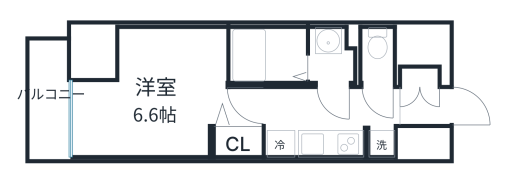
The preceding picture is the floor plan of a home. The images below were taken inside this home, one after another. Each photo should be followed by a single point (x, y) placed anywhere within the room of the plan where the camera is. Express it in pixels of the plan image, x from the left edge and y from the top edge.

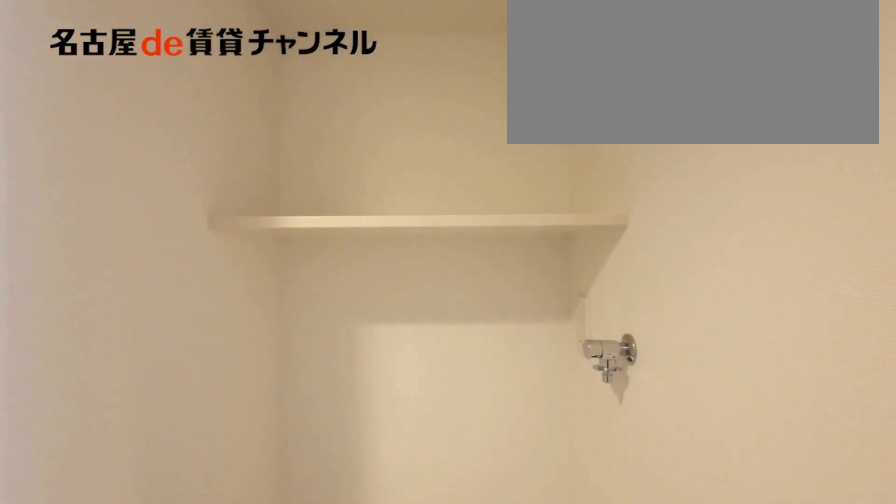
(380, 142)
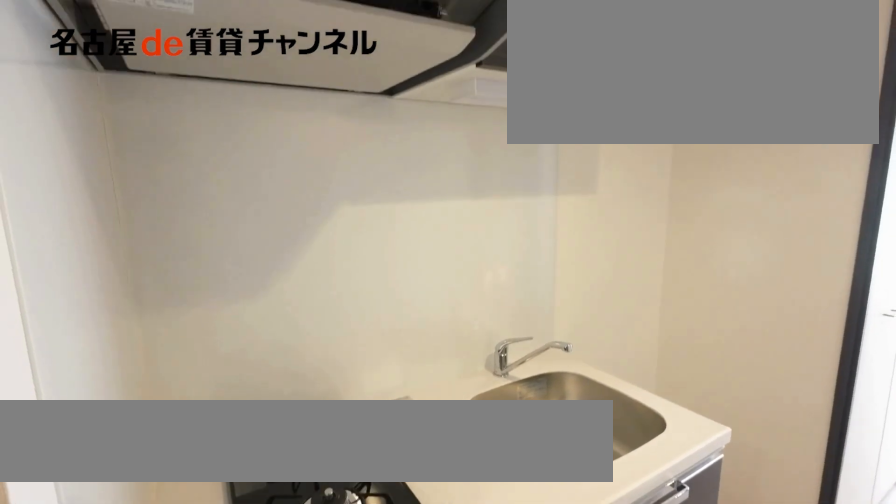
(314, 141)
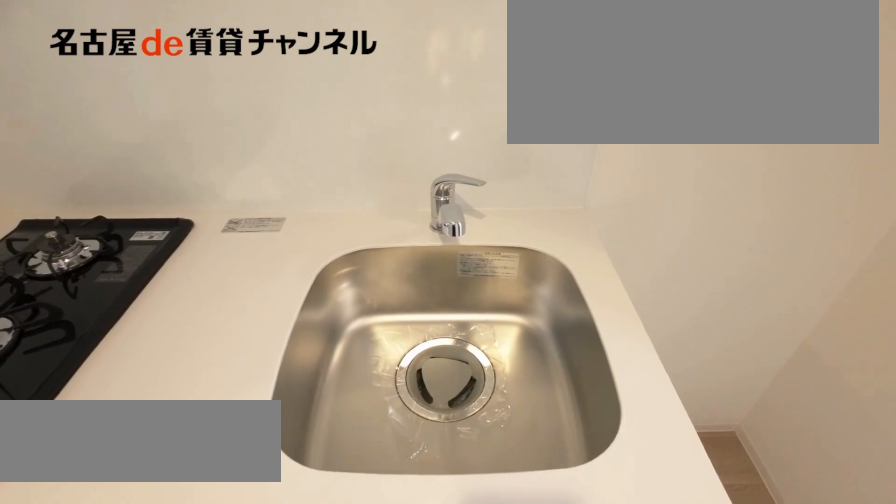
(314, 141)
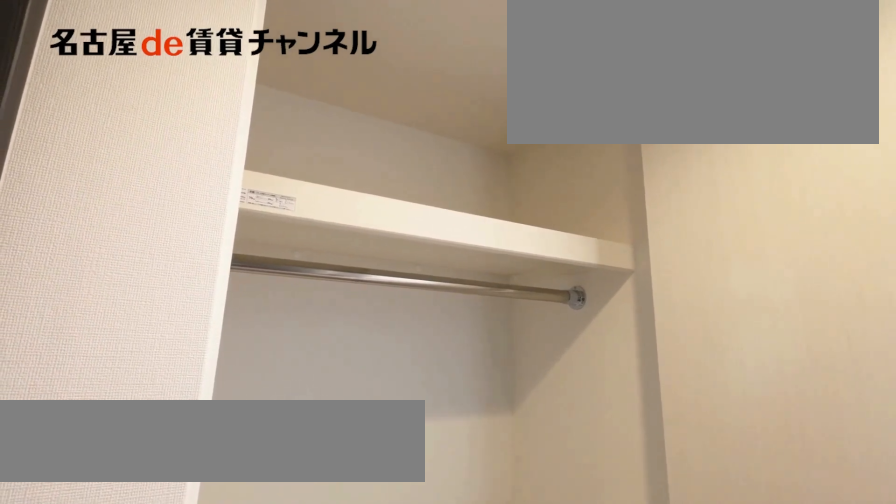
(236, 142)
